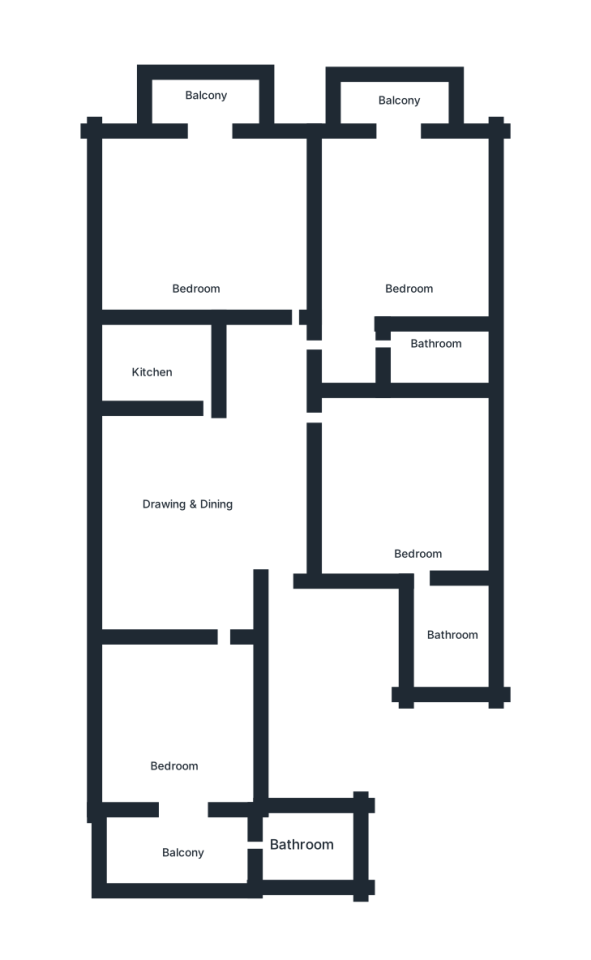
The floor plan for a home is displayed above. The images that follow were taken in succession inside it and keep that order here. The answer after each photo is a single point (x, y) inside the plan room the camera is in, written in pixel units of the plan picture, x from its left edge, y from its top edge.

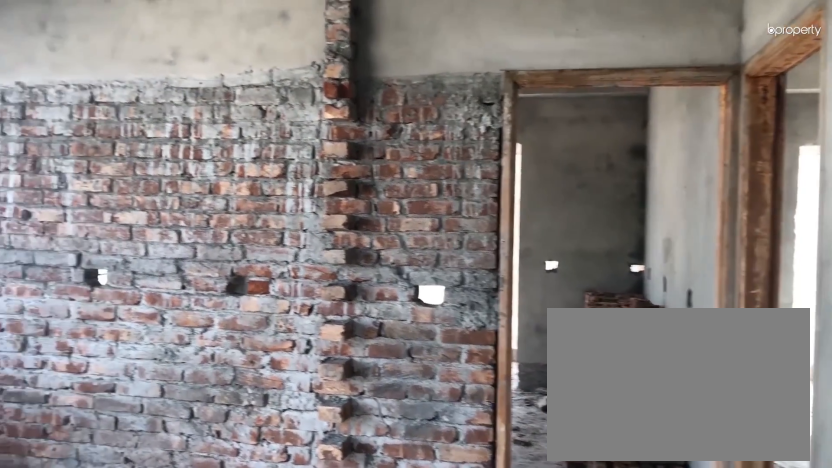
(224, 496)
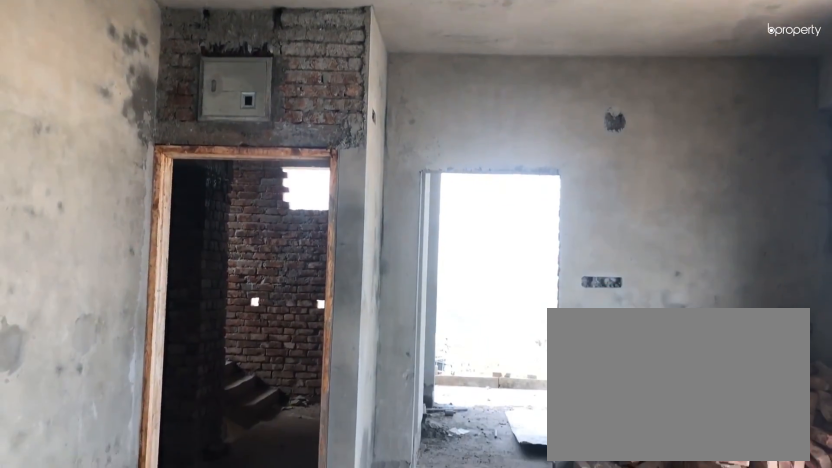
(188, 495)
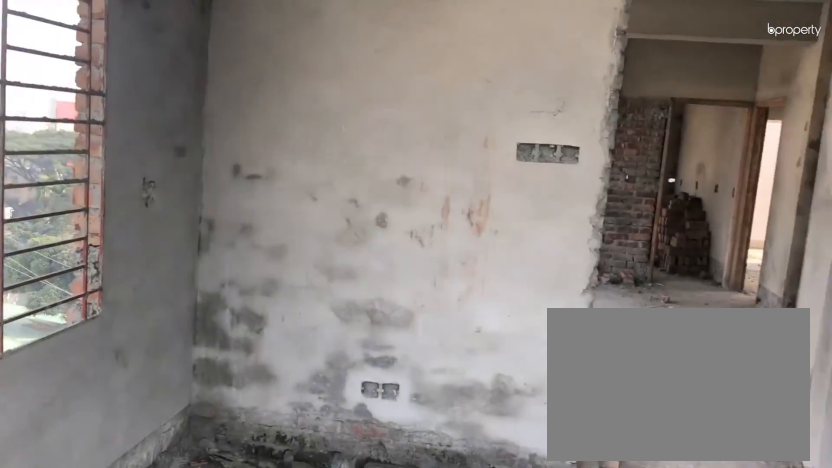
(183, 733)
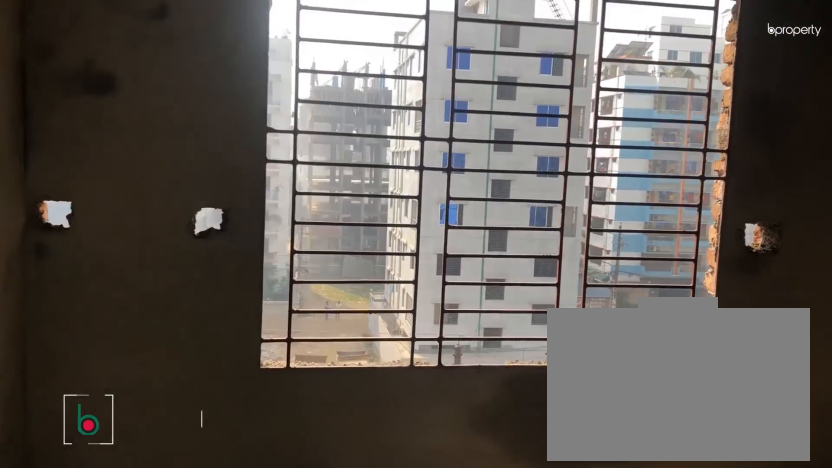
(421, 483)
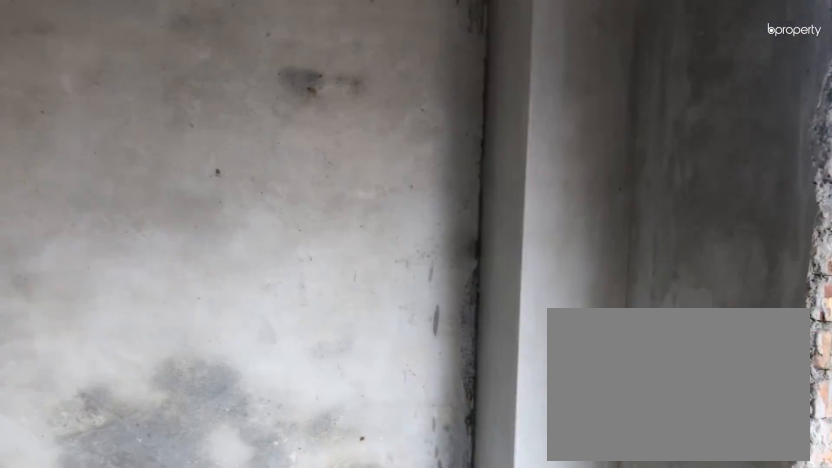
(414, 251)
